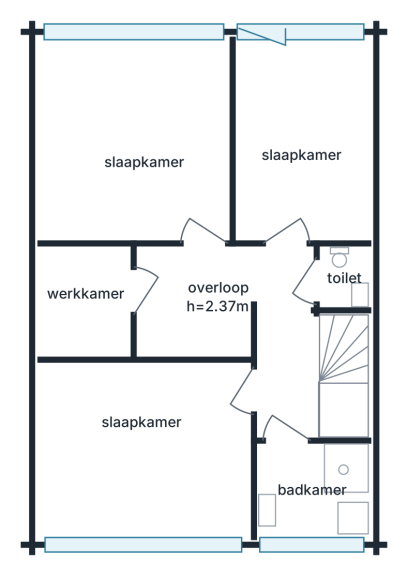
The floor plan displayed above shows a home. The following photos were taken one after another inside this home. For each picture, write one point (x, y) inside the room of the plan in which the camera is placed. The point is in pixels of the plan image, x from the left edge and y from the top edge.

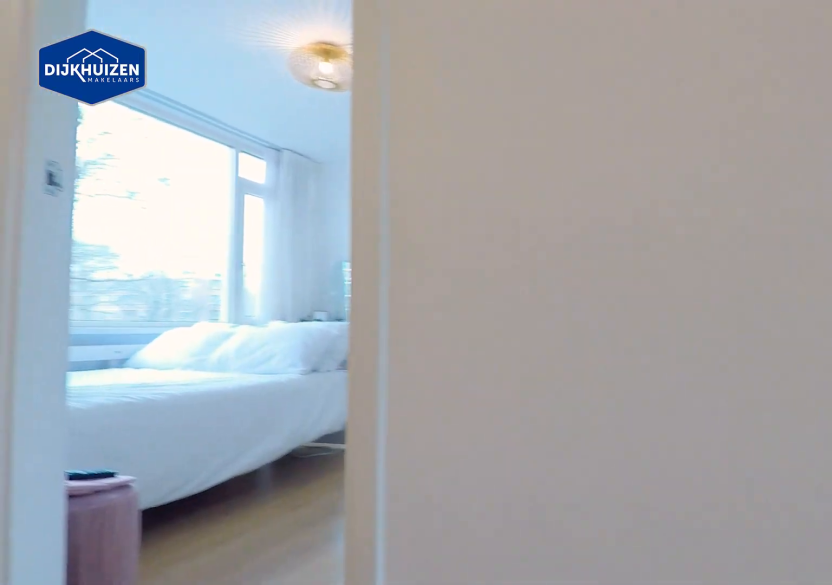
(287, 342)
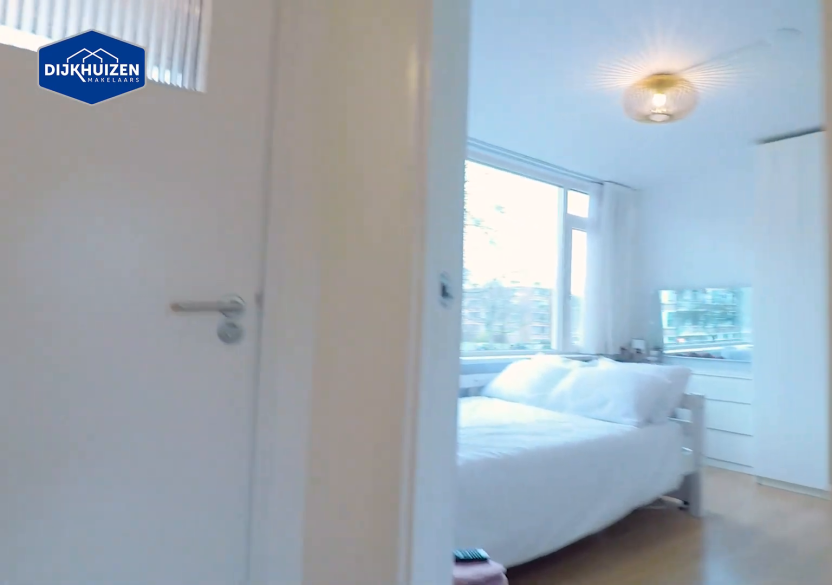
(287, 342)
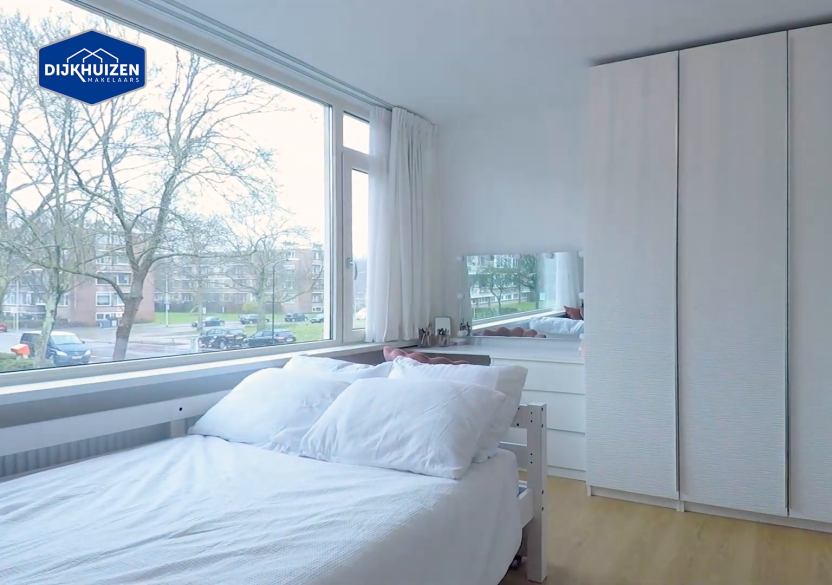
(146, 450)
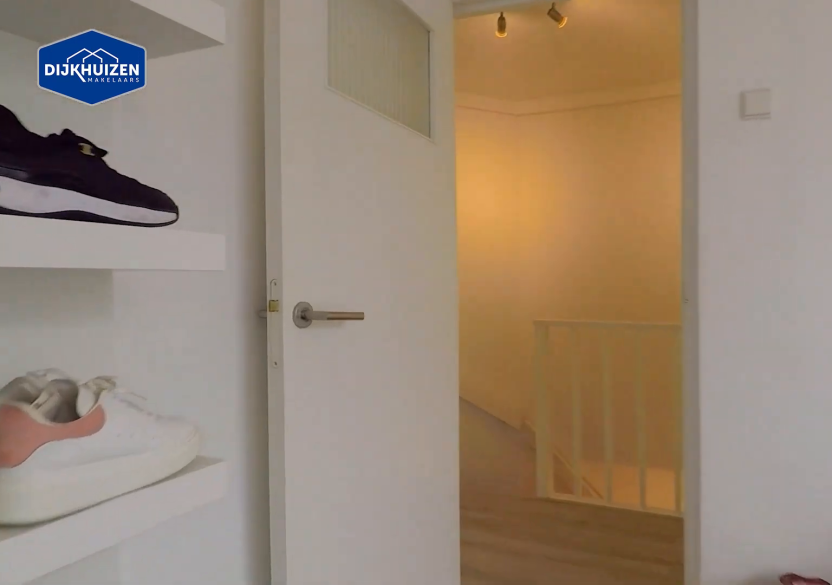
(146, 450)
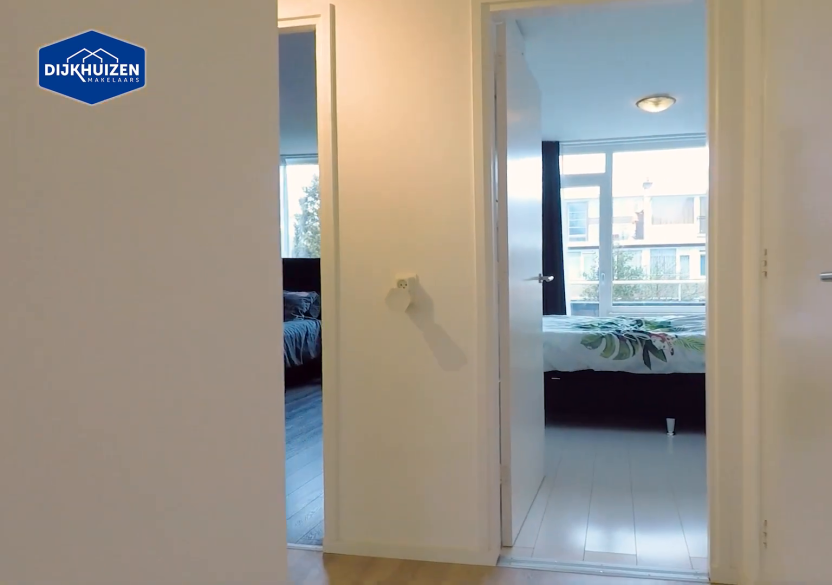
(286, 342)
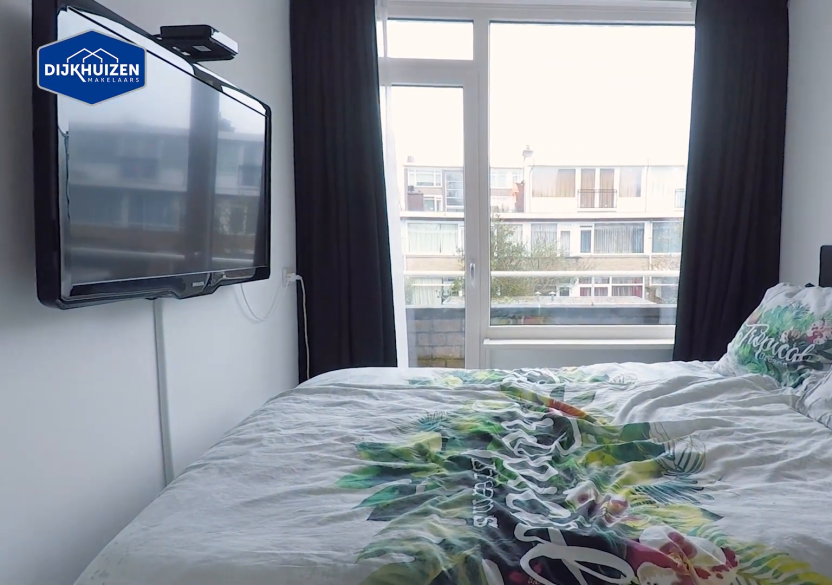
(300, 136)
